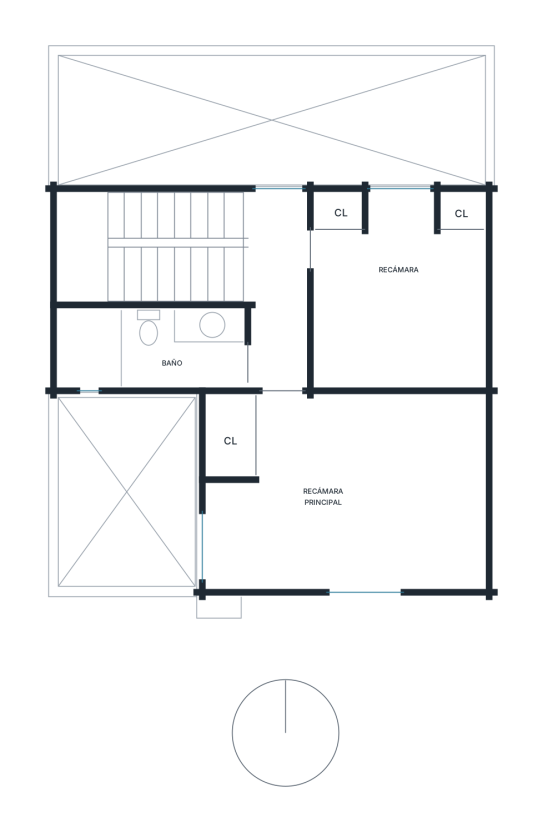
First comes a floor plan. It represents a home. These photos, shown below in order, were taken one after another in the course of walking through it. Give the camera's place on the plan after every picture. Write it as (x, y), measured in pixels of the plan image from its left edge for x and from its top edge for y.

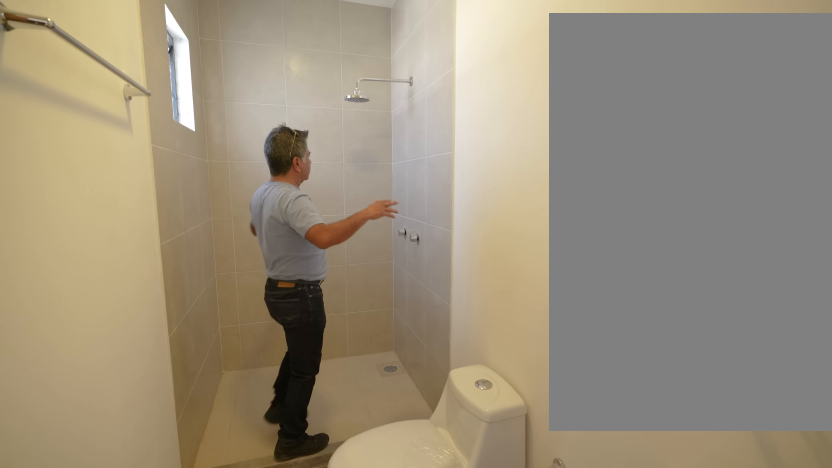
(277, 369)
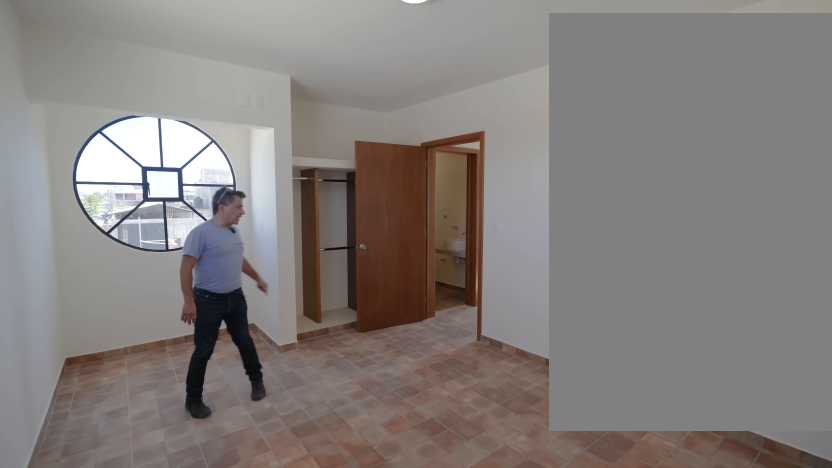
(385, 506)
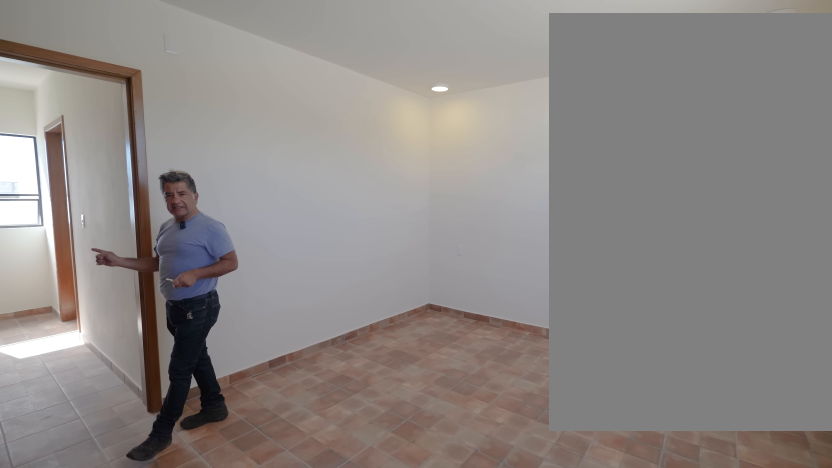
(284, 484)
